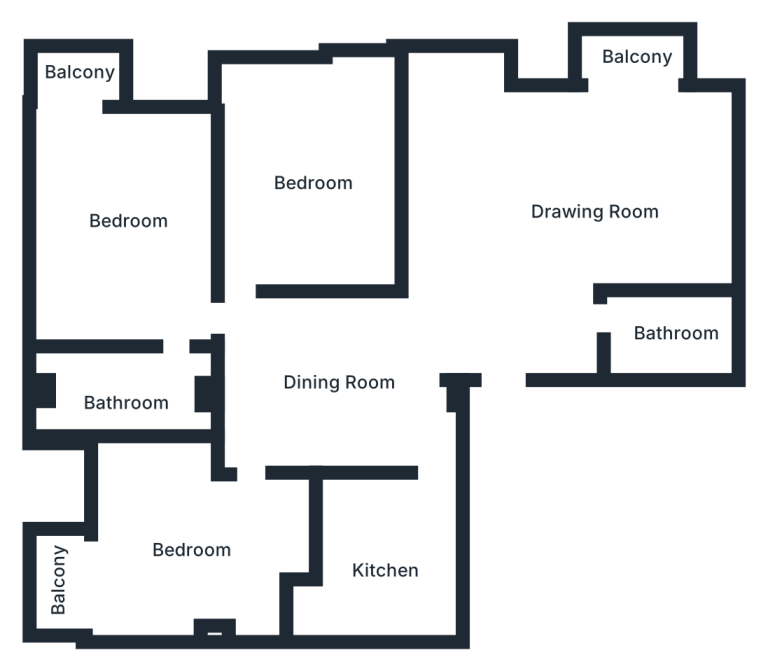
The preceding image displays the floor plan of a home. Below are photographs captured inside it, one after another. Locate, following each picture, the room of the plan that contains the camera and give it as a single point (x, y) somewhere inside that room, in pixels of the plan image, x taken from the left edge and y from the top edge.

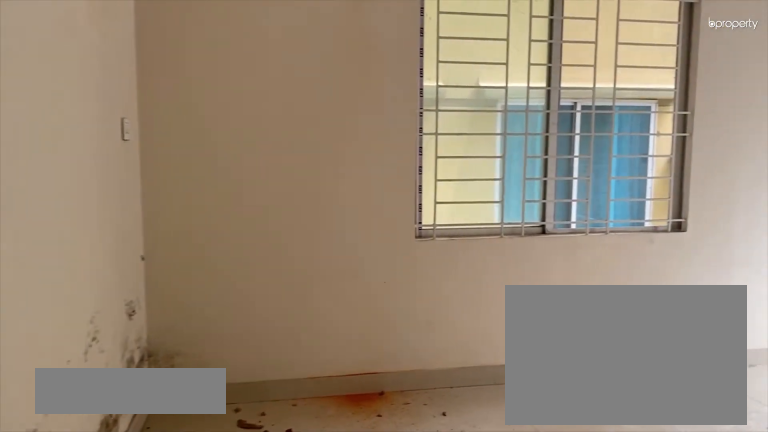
(134, 223)
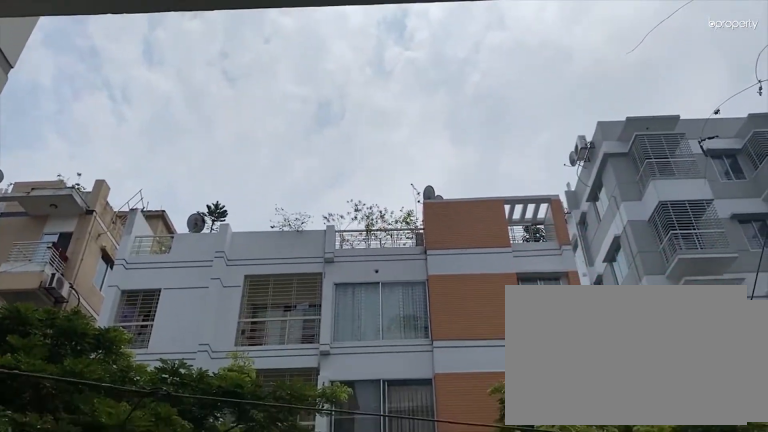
(74, 77)
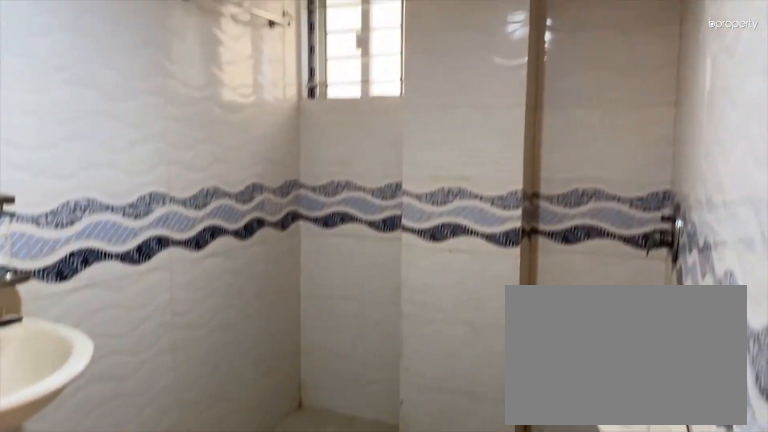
(129, 398)
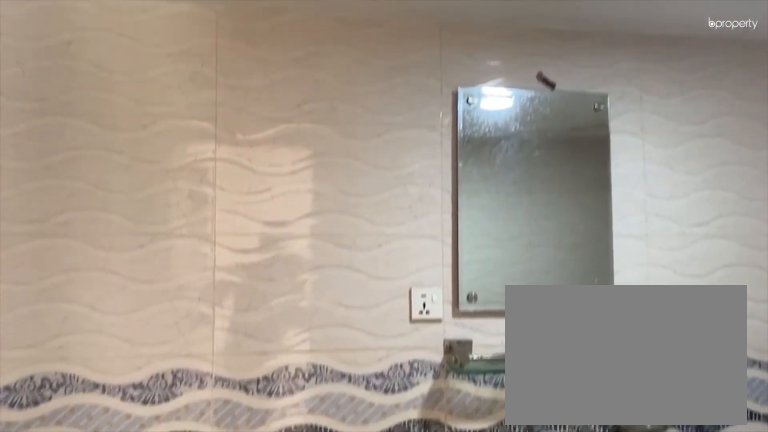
(129, 398)
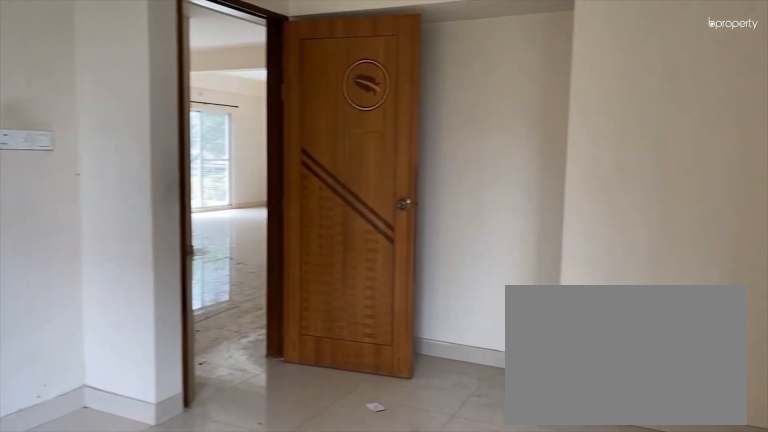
(199, 547)
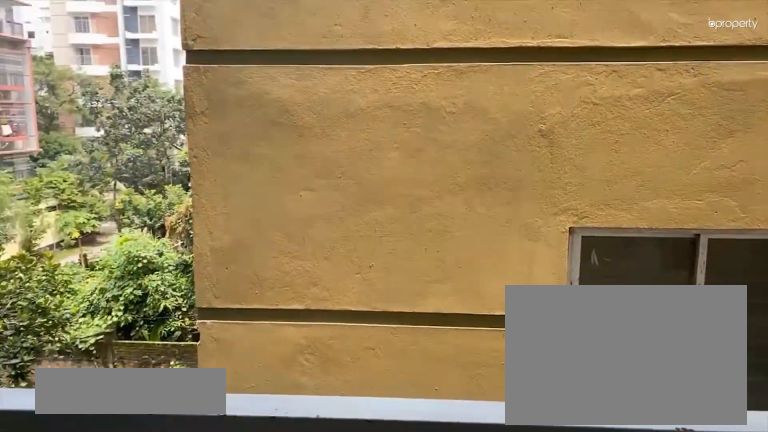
(61, 587)
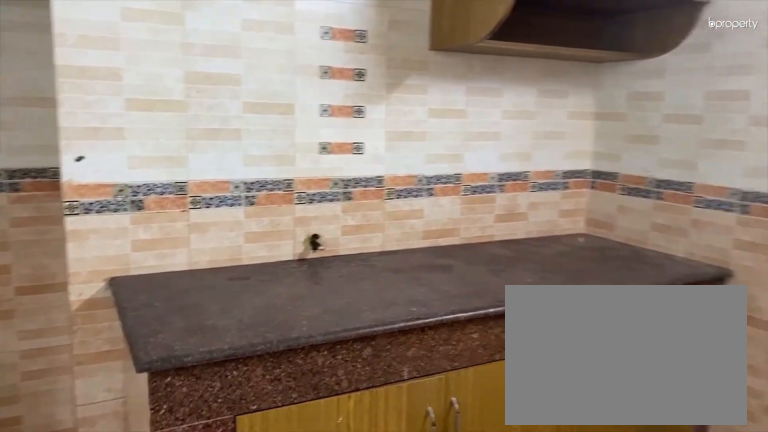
(387, 567)
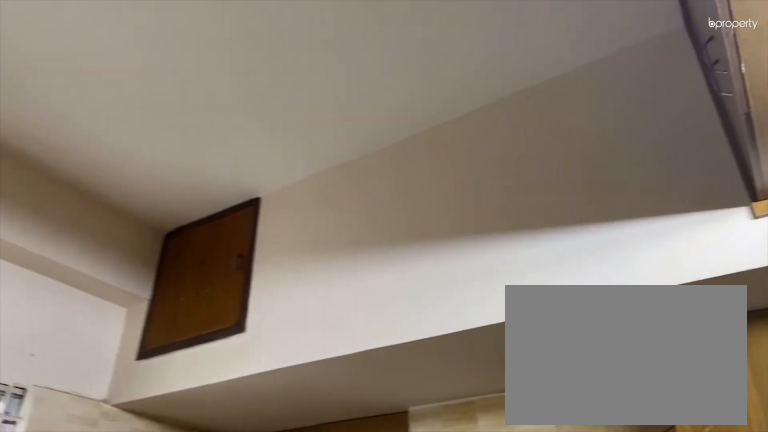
(387, 567)
